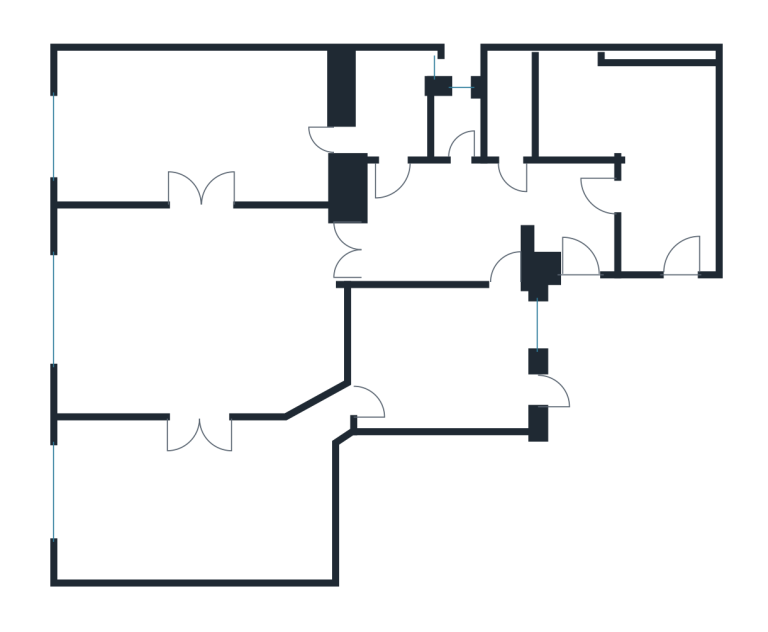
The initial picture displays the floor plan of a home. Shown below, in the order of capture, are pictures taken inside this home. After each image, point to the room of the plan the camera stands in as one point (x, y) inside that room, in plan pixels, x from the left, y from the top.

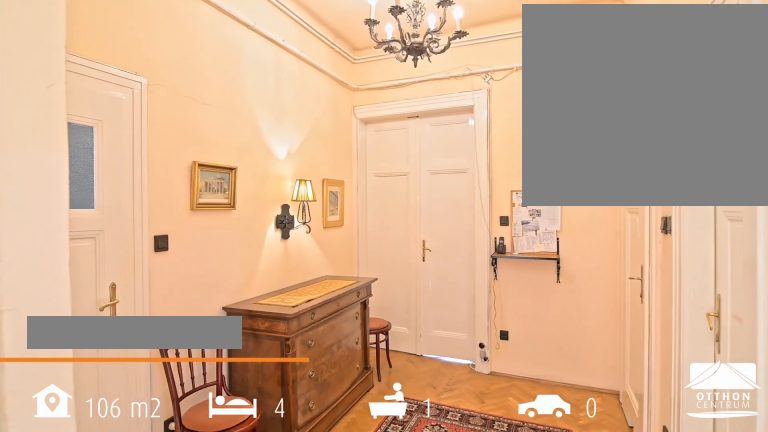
(528, 197)
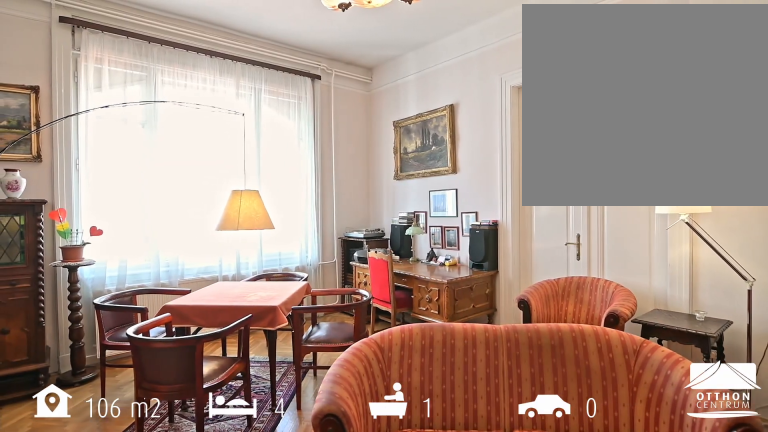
(198, 312)
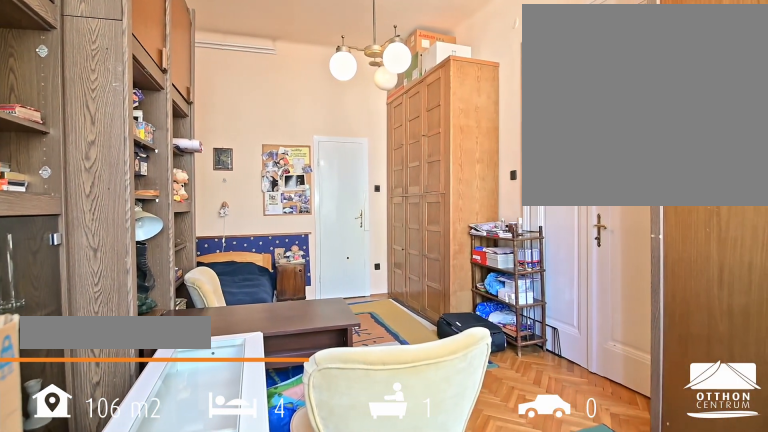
(198, 128)
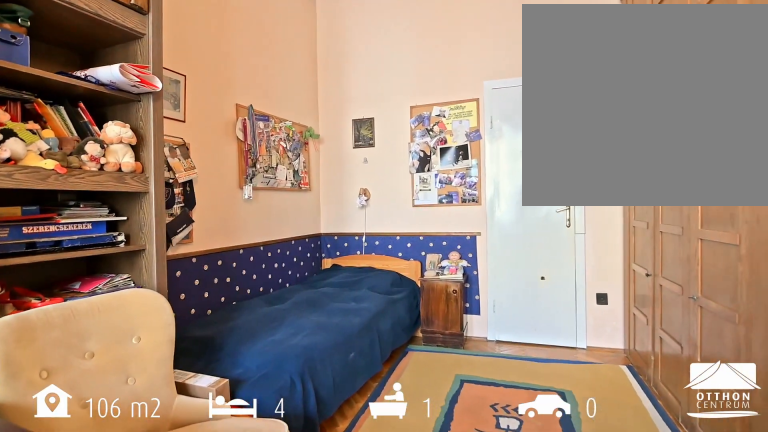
(198, 128)
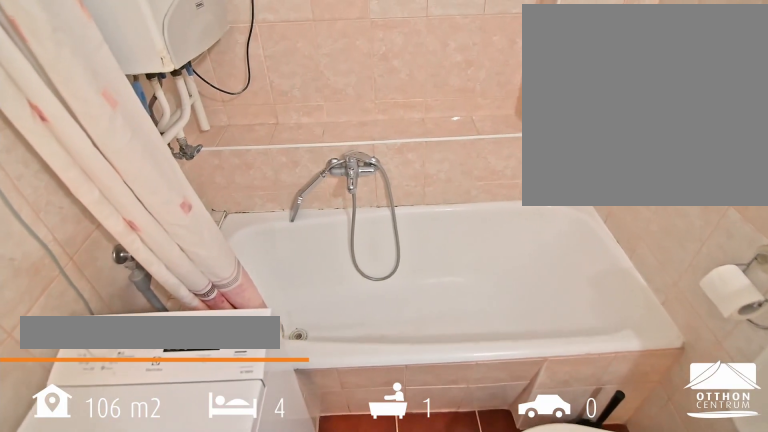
(391, 108)
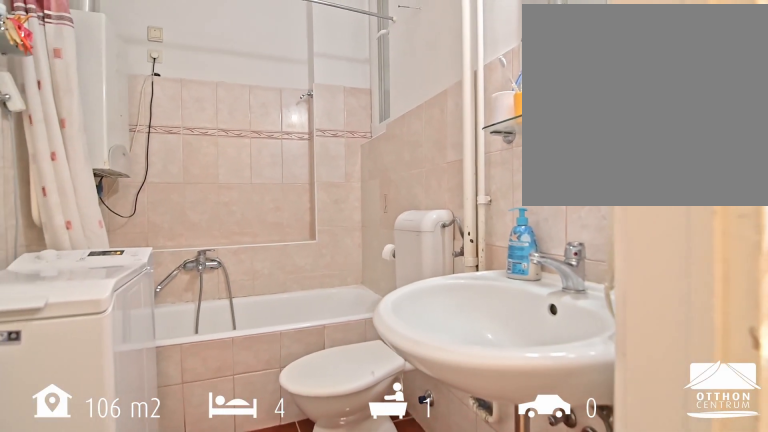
(390, 108)
